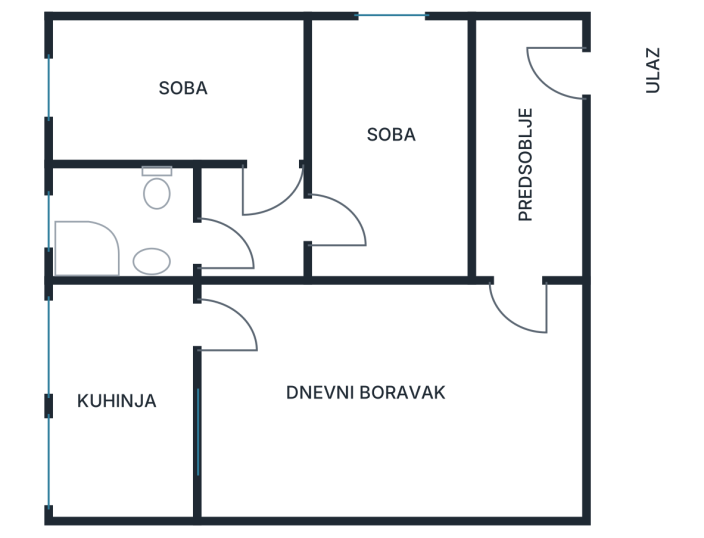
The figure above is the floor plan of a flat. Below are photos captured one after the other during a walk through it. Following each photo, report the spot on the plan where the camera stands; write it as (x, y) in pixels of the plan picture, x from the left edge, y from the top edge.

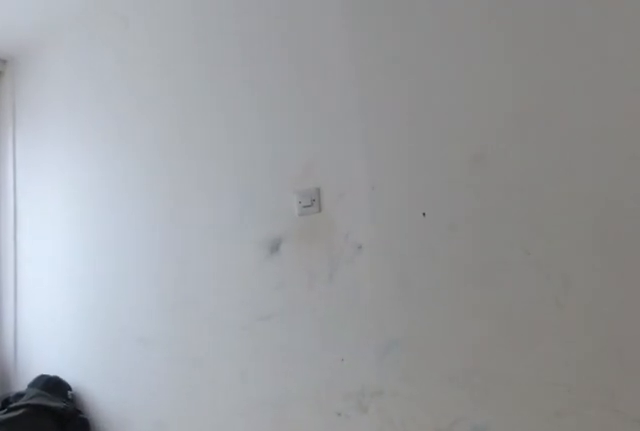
(340, 221)
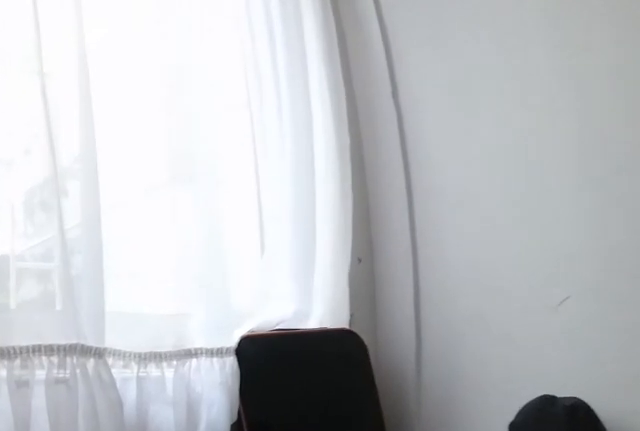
(375, 120)
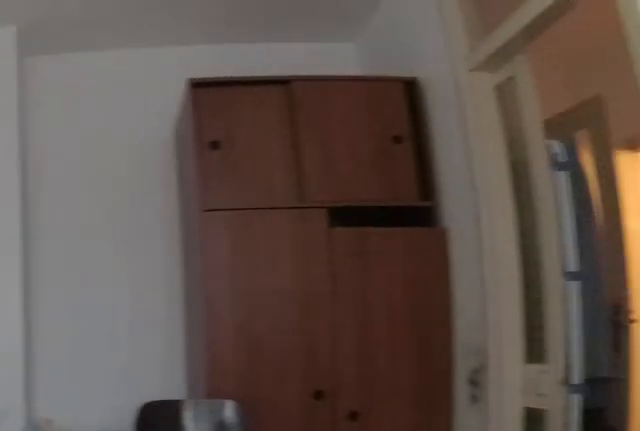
(360, 60)
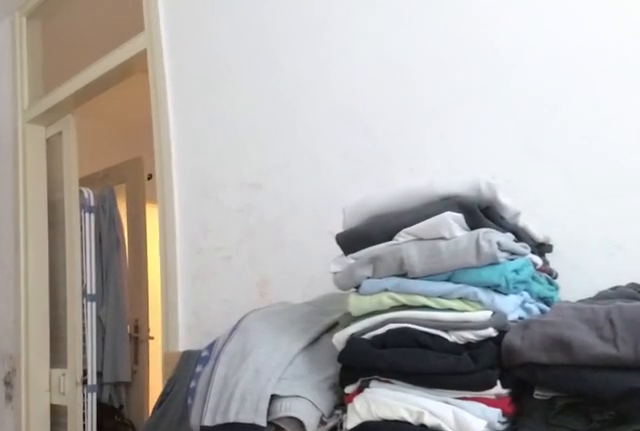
(391, 49)
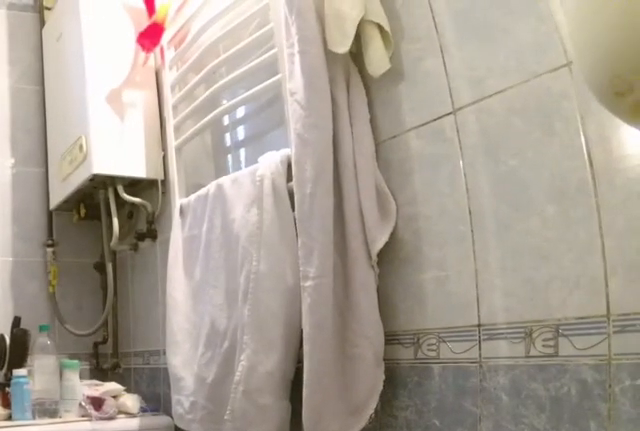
(210, 232)
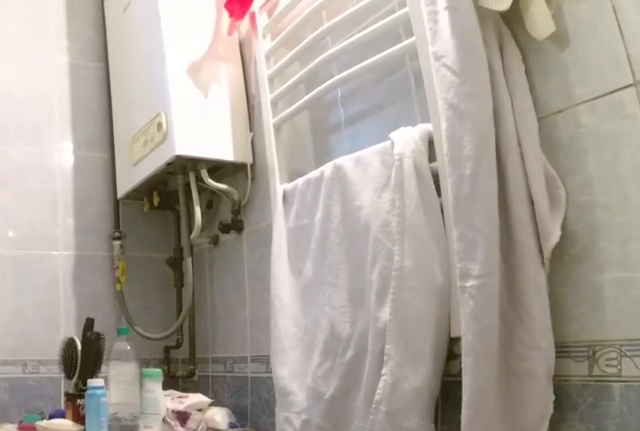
(210, 232)
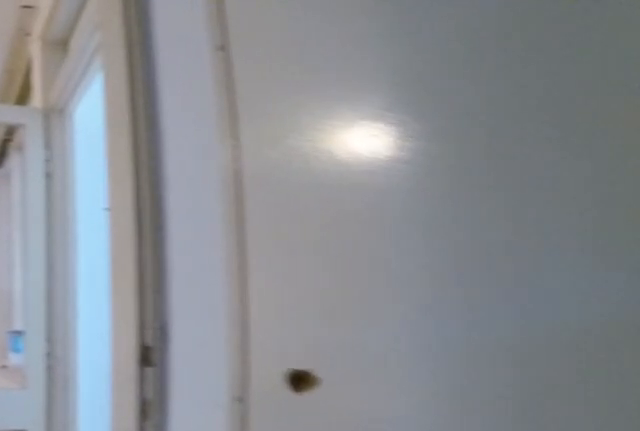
(249, 202)
